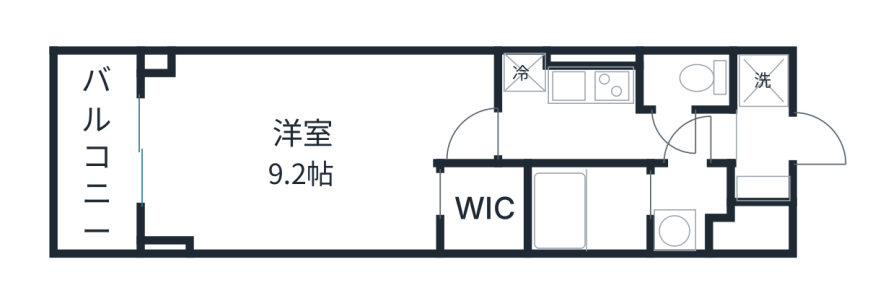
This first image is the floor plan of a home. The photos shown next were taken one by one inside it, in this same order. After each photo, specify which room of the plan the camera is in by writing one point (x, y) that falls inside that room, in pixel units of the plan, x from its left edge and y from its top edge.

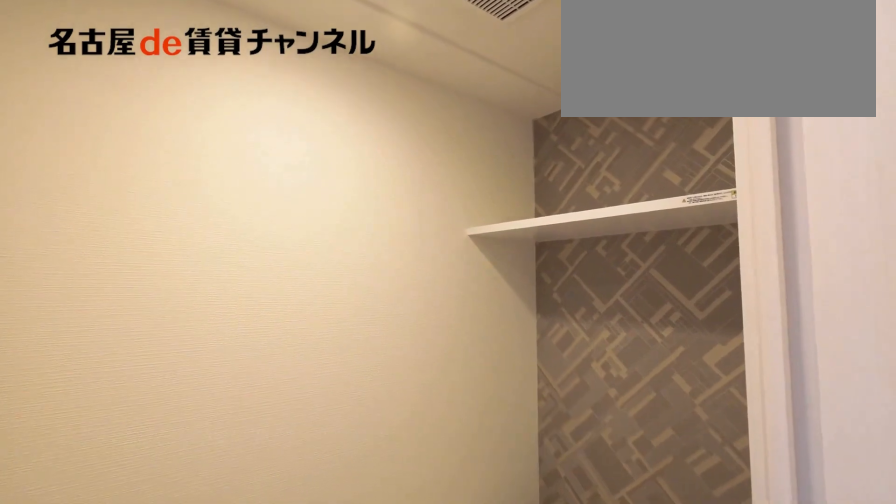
(684, 79)
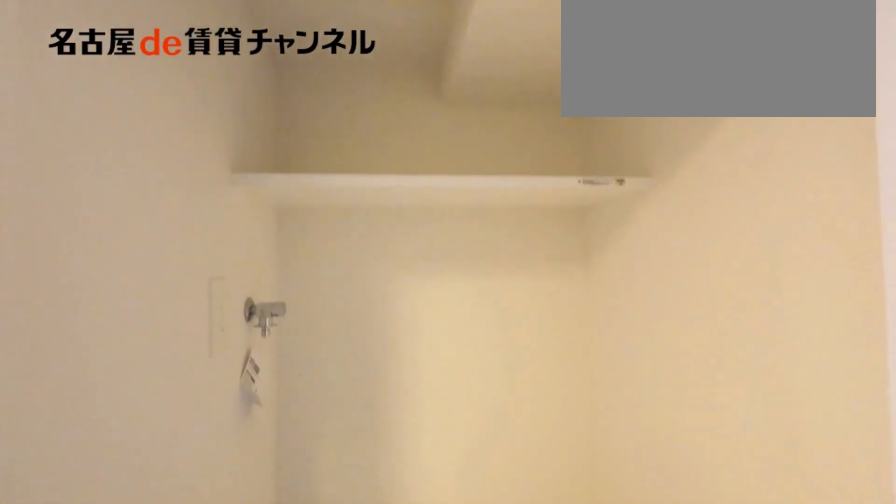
(762, 79)
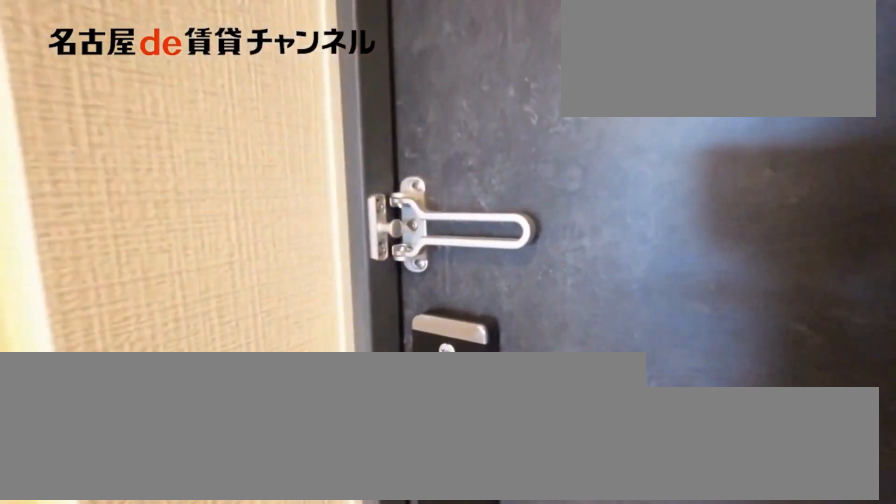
(762, 144)
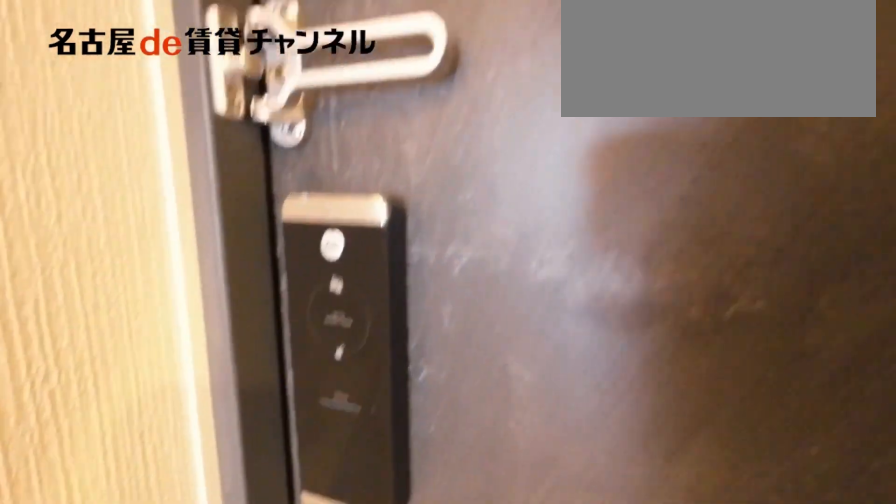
(762, 144)
